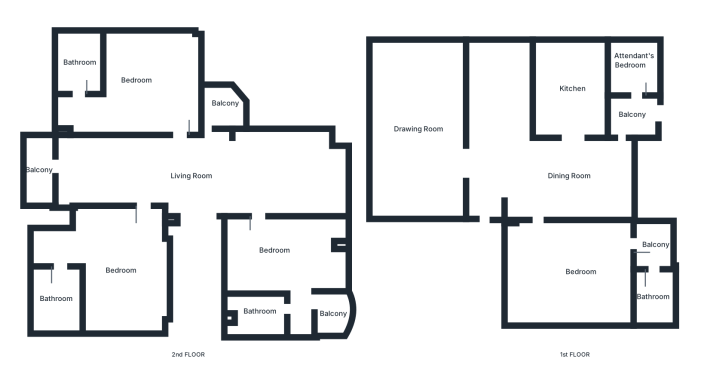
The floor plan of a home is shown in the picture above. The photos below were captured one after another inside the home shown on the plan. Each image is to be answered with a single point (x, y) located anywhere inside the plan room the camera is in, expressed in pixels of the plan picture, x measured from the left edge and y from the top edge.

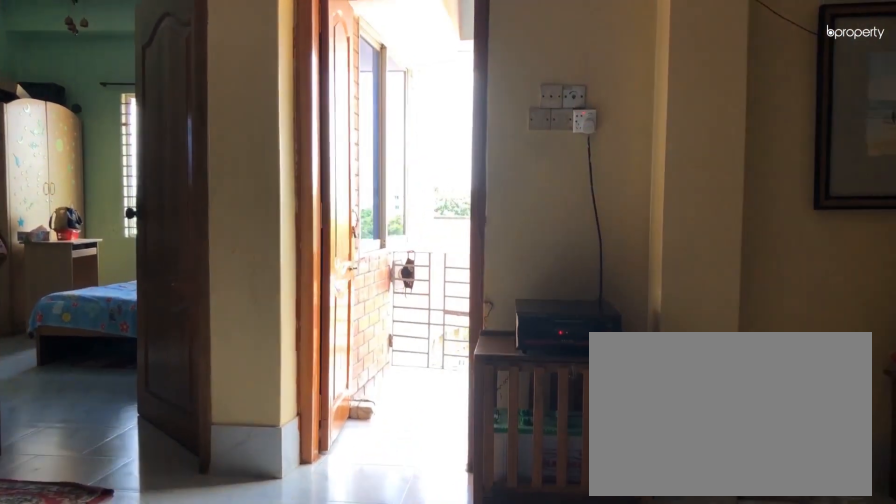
(195, 205)
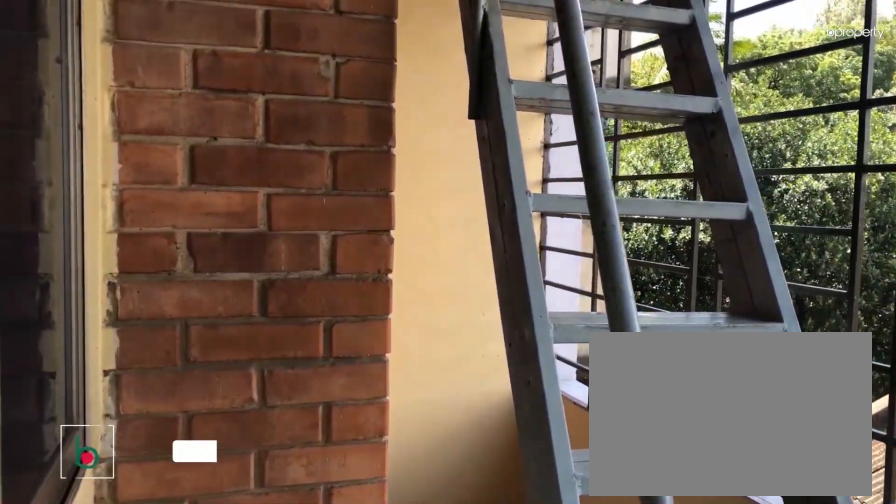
(37, 168)
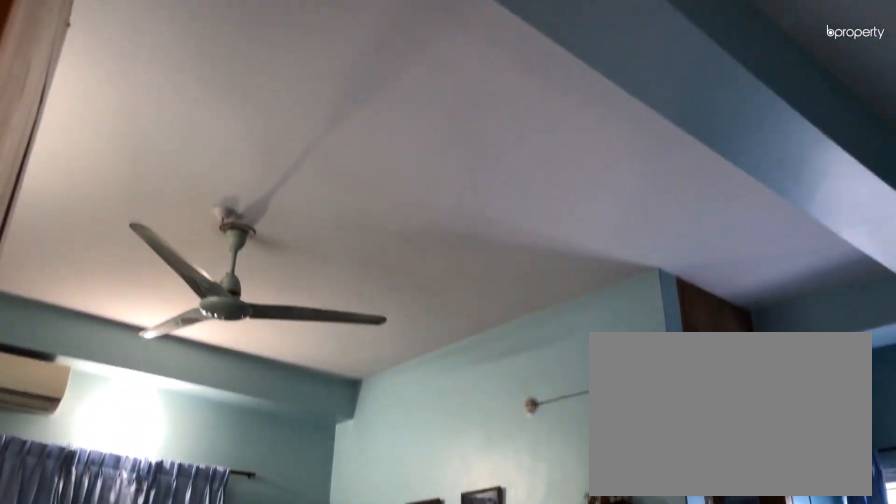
(125, 274)
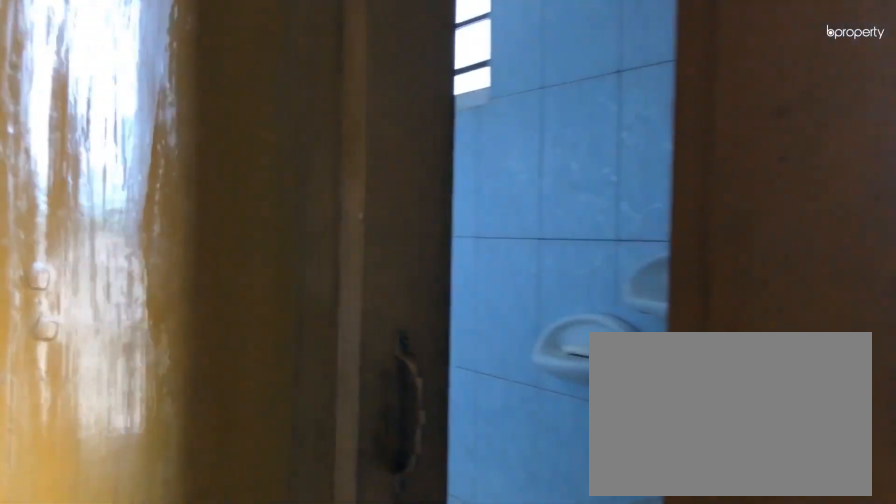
(55, 302)
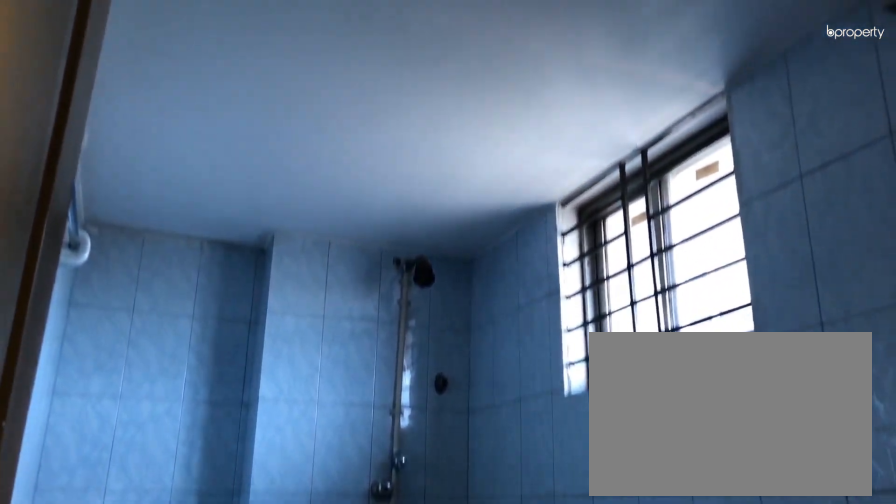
(55, 302)
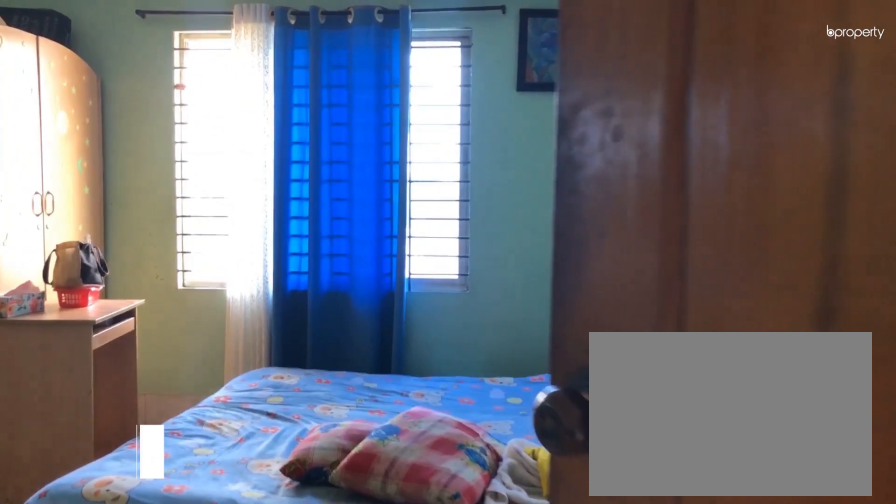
(156, 100)
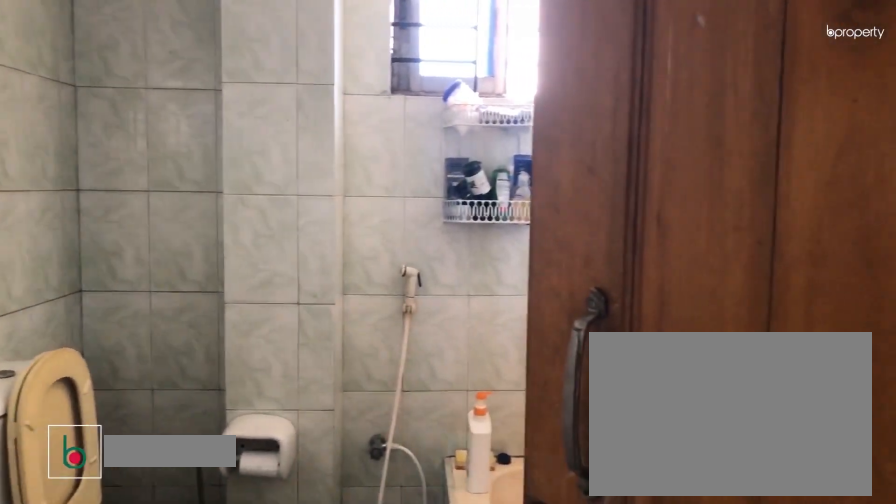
(78, 64)
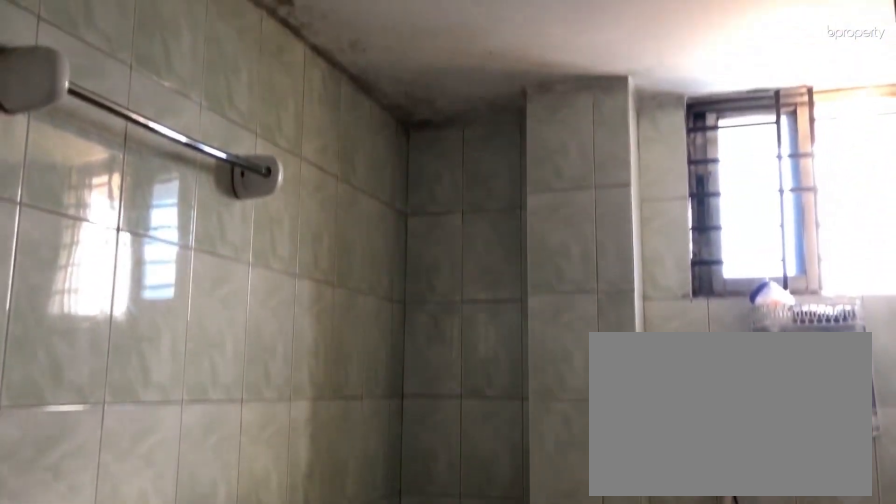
(78, 63)
